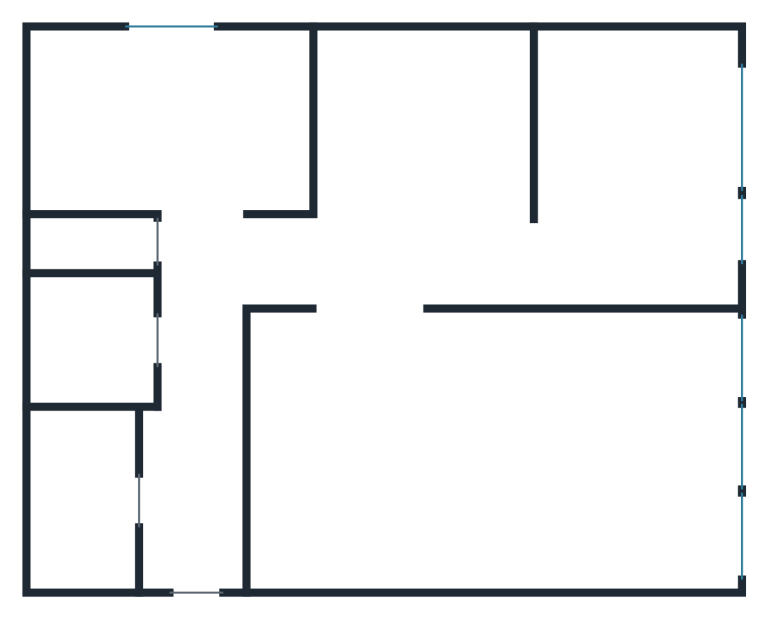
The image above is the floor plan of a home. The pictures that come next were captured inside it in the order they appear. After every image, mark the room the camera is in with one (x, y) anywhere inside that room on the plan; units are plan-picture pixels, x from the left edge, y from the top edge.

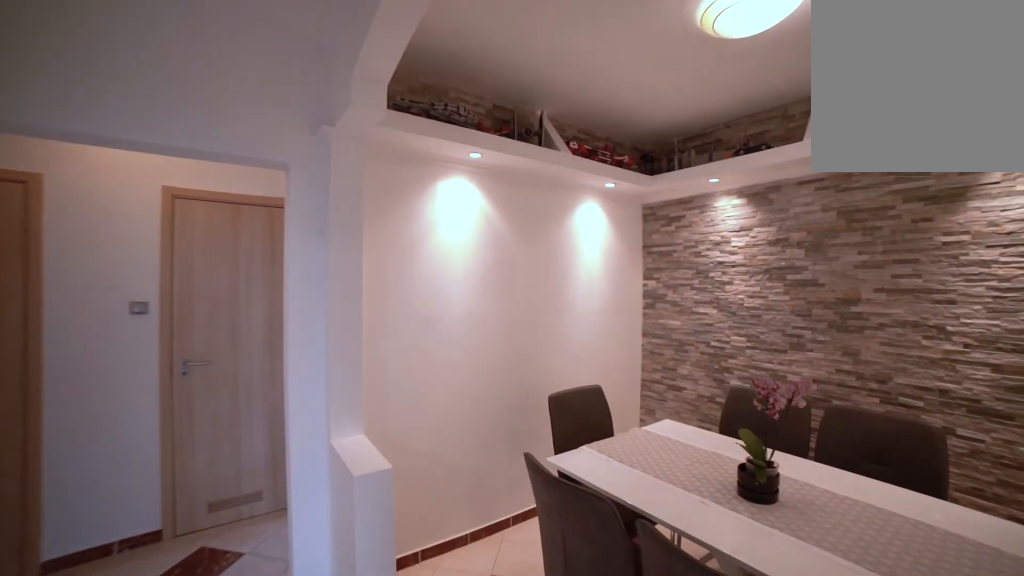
(423, 232)
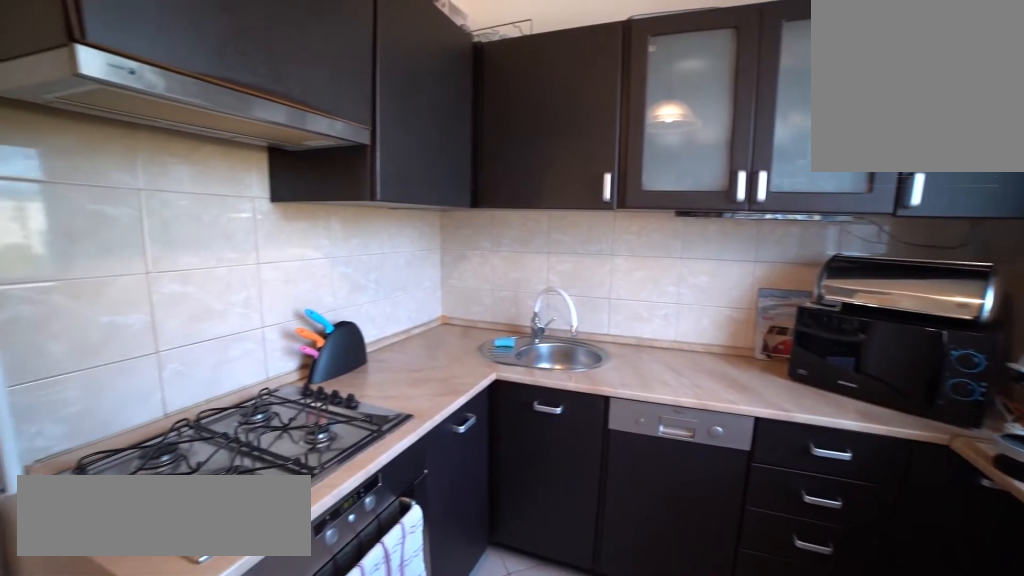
(198, 135)
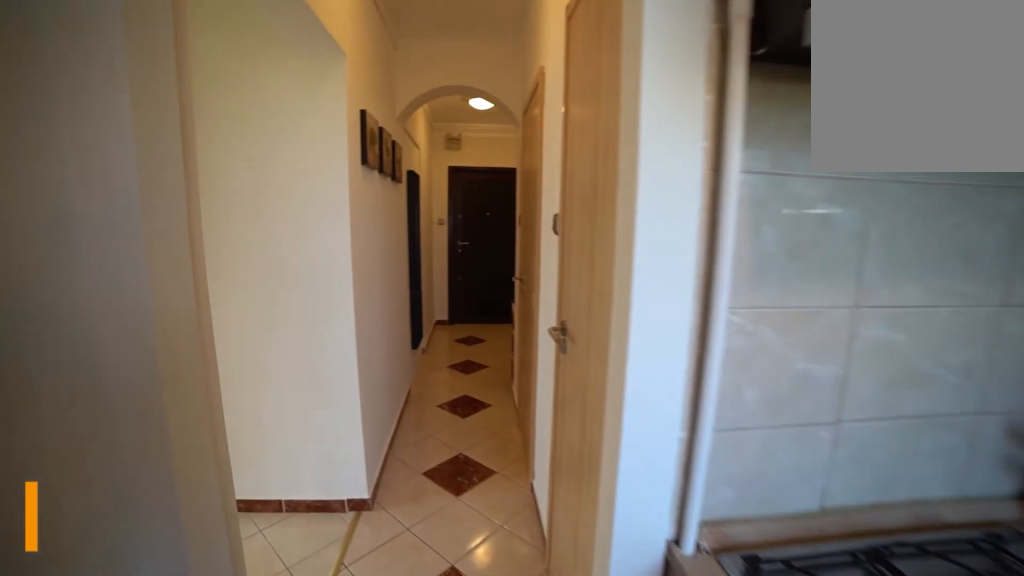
(198, 135)
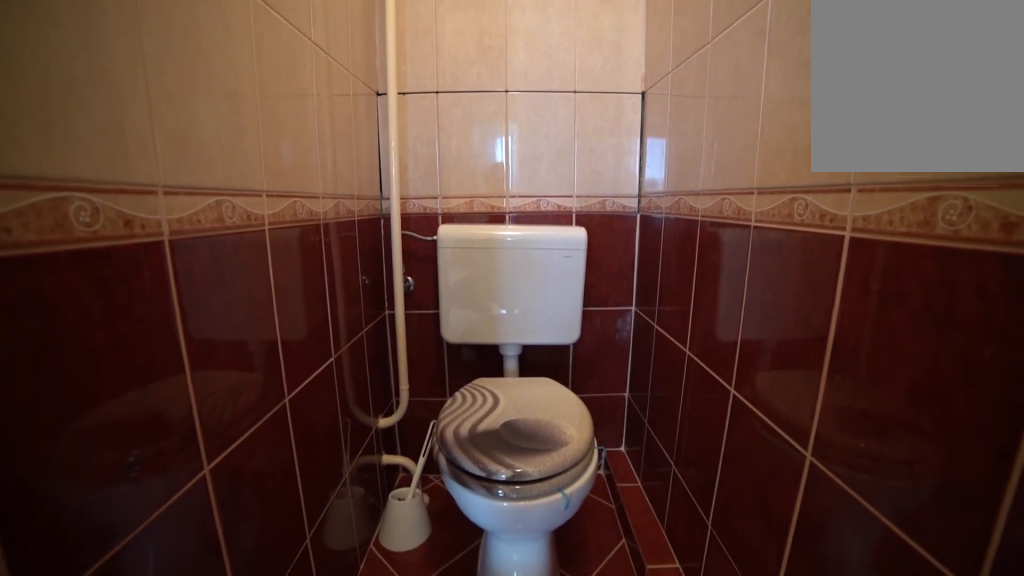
(94, 241)
